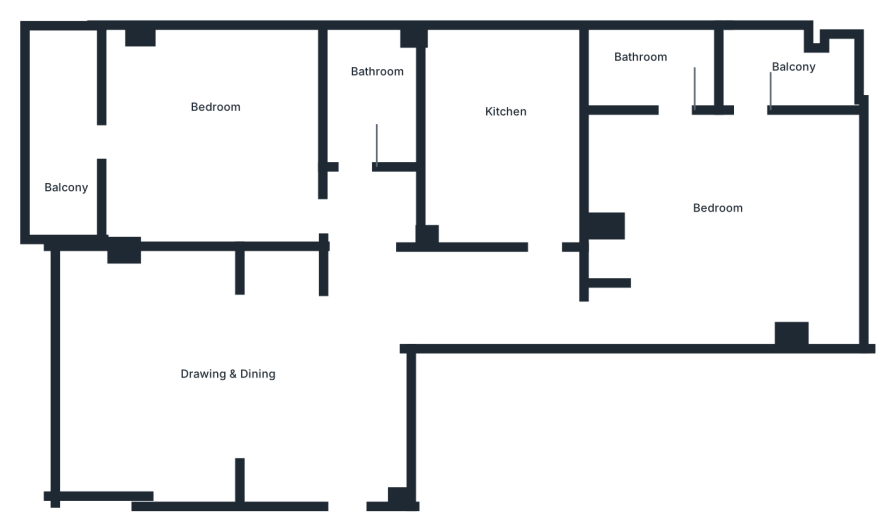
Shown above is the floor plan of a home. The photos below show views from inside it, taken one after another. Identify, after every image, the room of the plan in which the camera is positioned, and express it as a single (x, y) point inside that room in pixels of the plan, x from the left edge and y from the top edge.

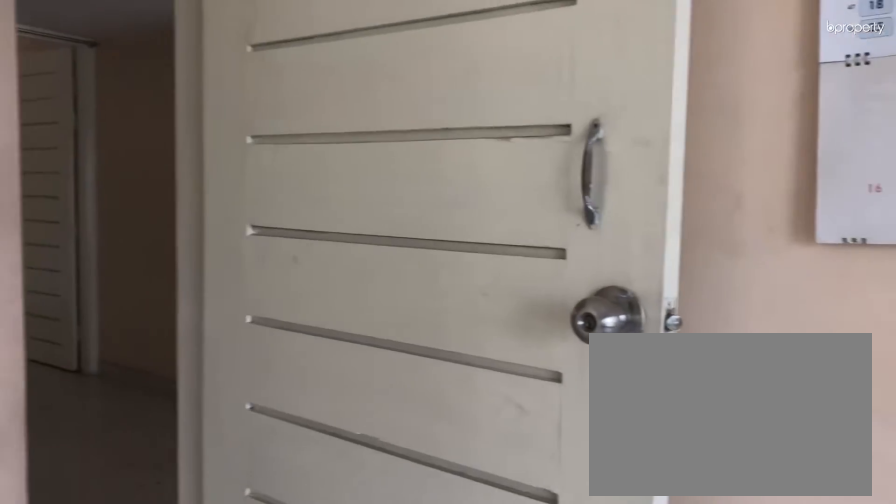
(214, 129)
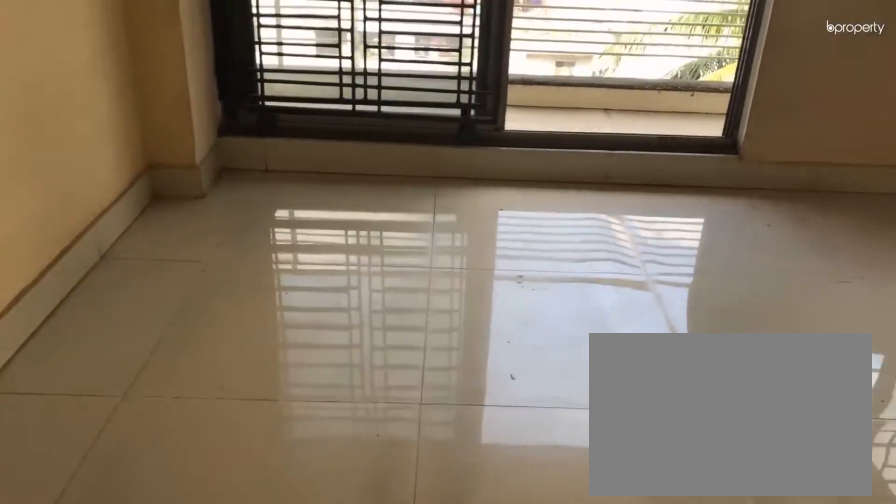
(214, 129)
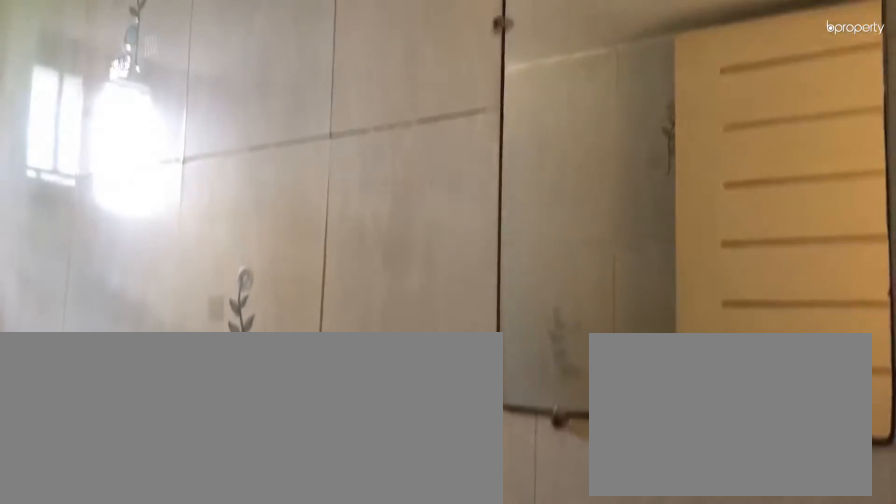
(368, 100)
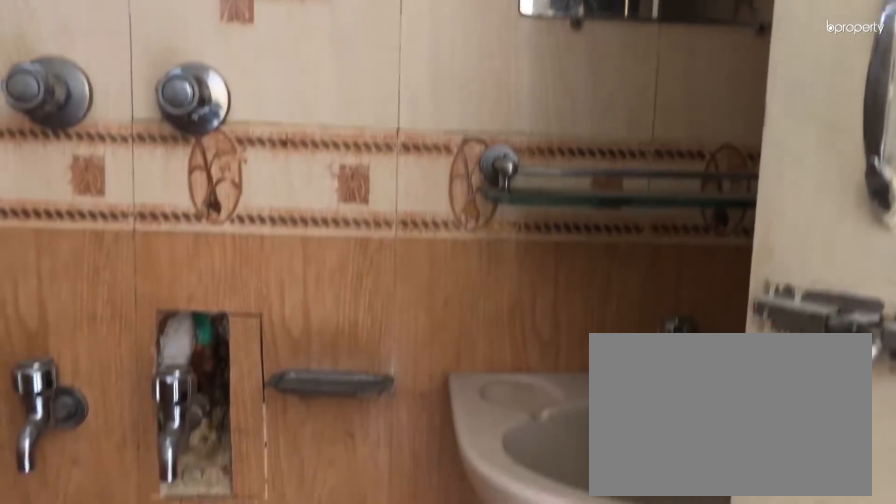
(652, 60)
